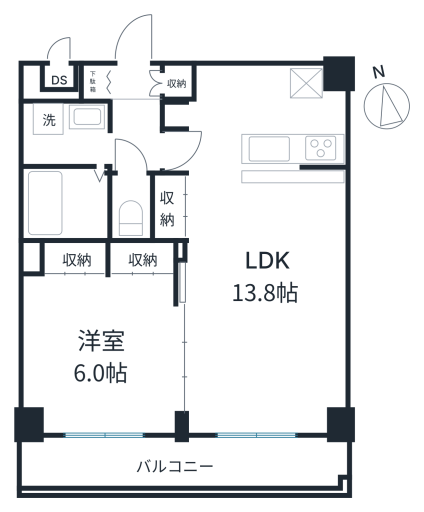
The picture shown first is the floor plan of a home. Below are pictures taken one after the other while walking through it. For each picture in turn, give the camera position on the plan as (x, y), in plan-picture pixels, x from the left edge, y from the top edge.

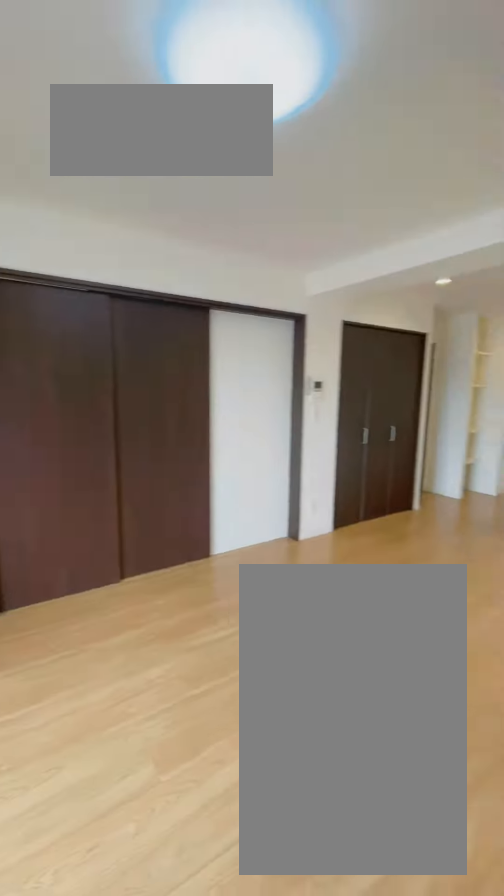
(302, 387)
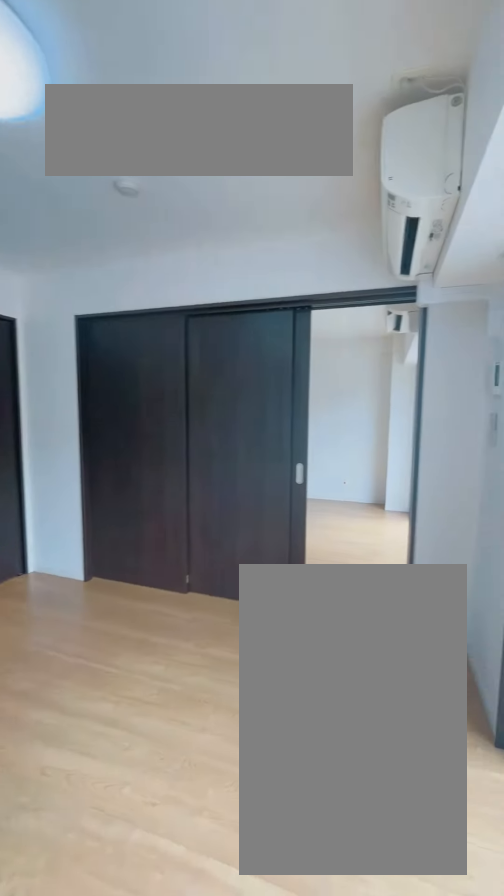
(69, 390)
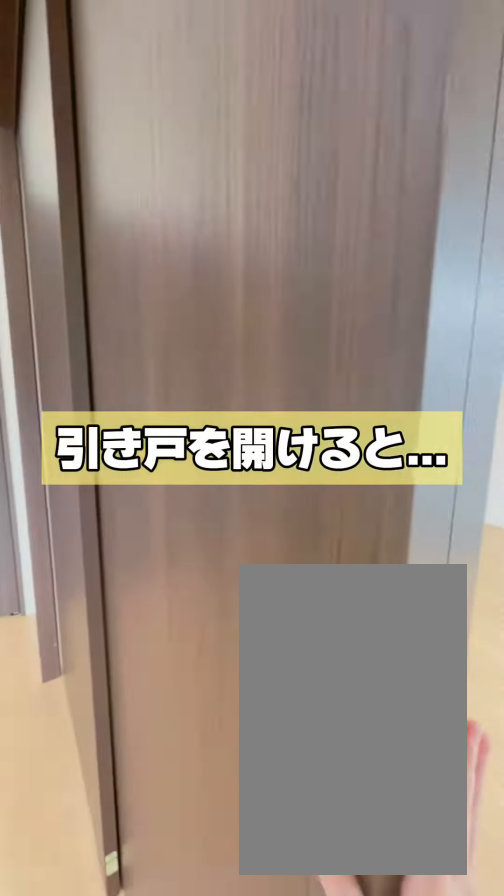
(125, 384)
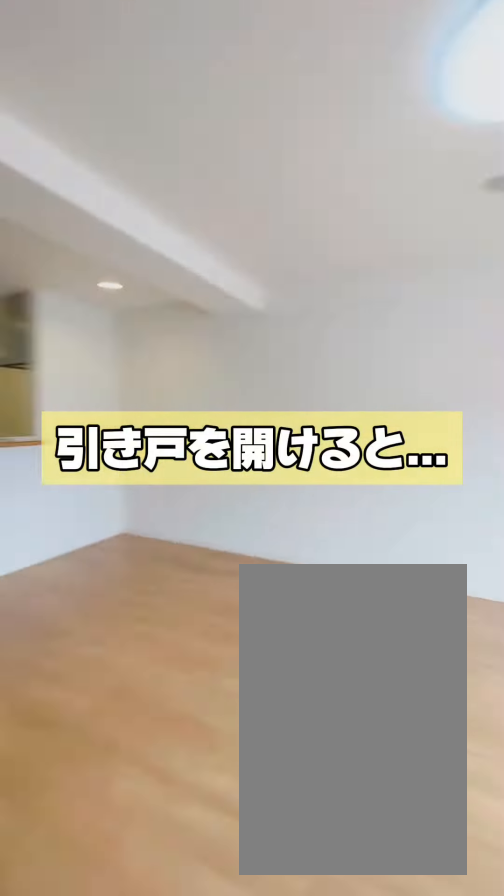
(199, 379)
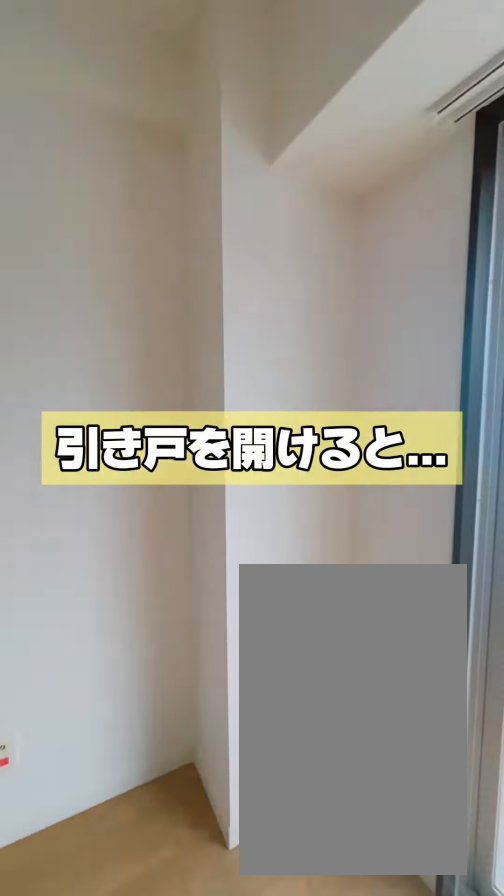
(223, 385)
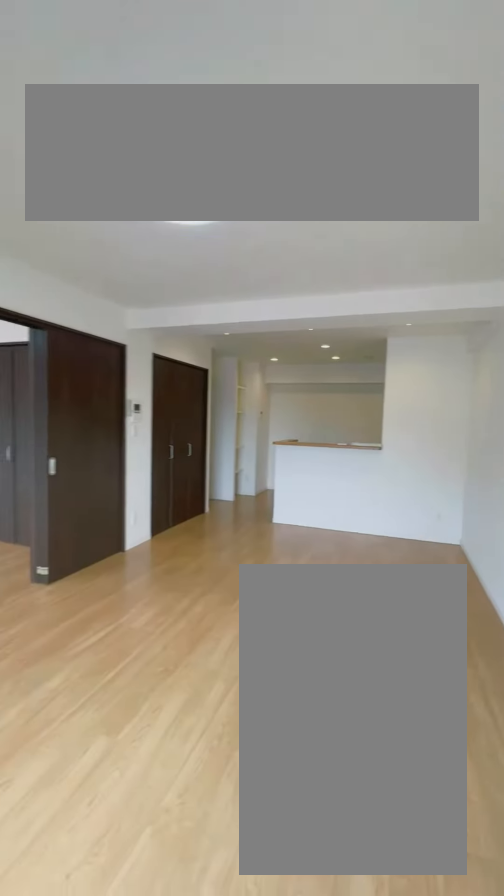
(263, 374)
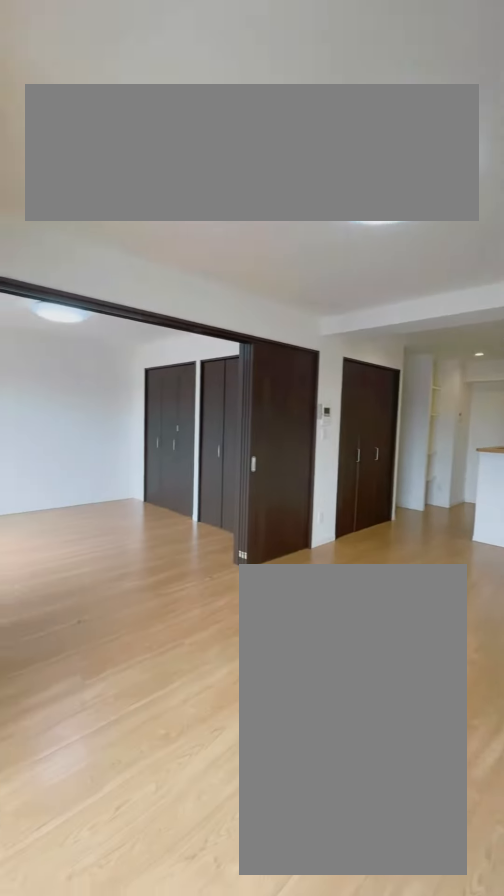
(263, 374)
